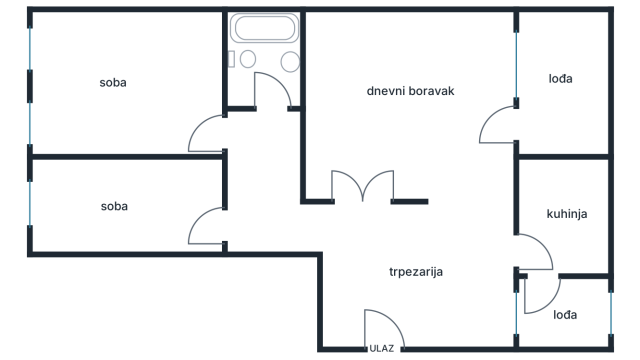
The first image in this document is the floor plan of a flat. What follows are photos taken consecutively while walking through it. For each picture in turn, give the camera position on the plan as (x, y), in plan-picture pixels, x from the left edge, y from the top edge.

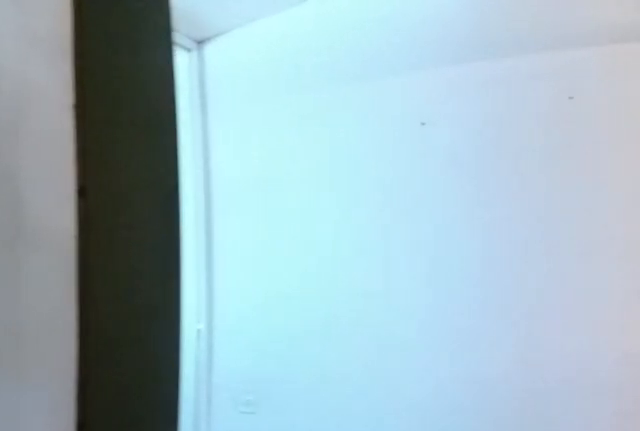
(252, 125)
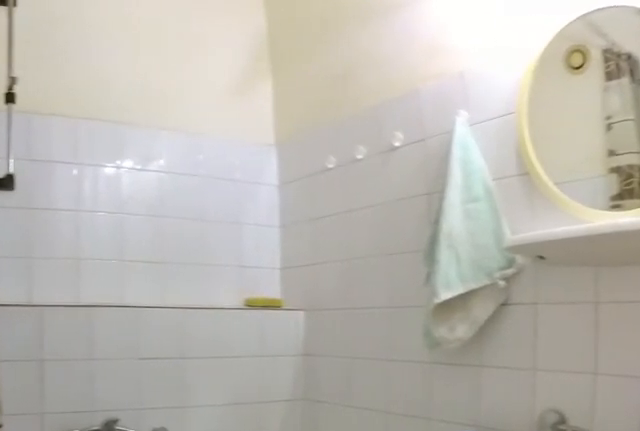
(262, 90)
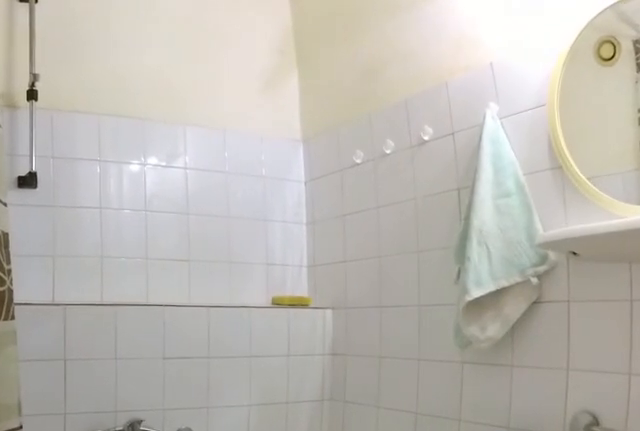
(263, 90)
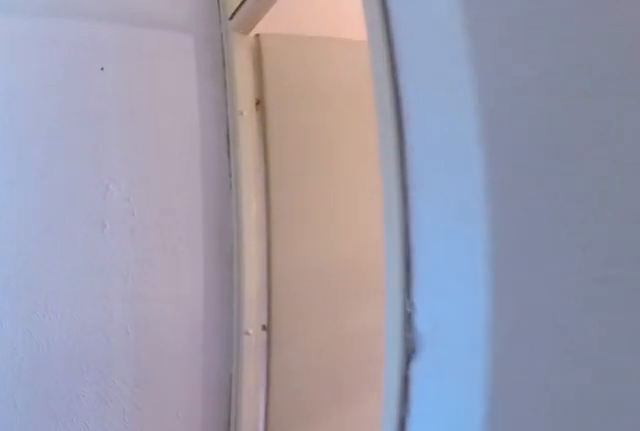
(262, 150)
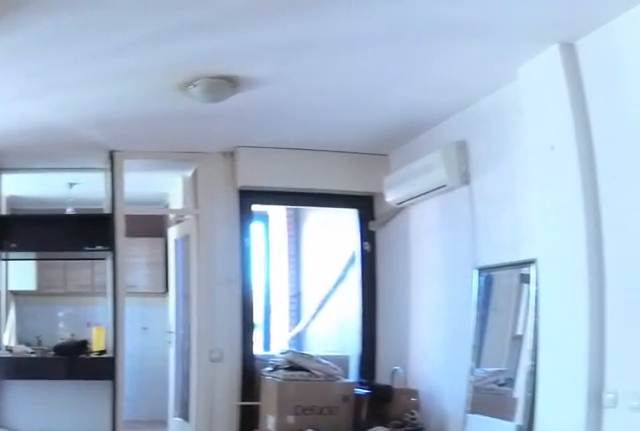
(281, 226)
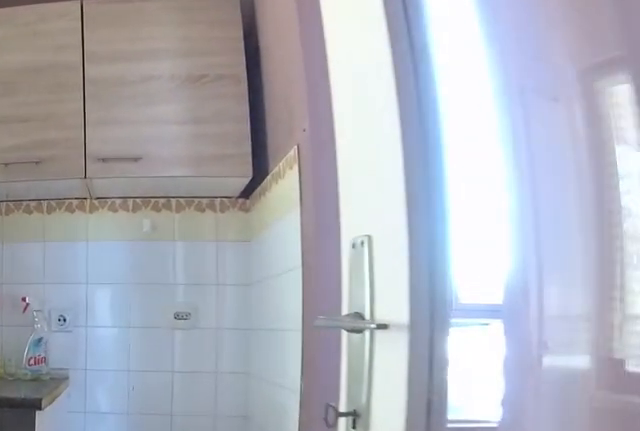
(491, 243)
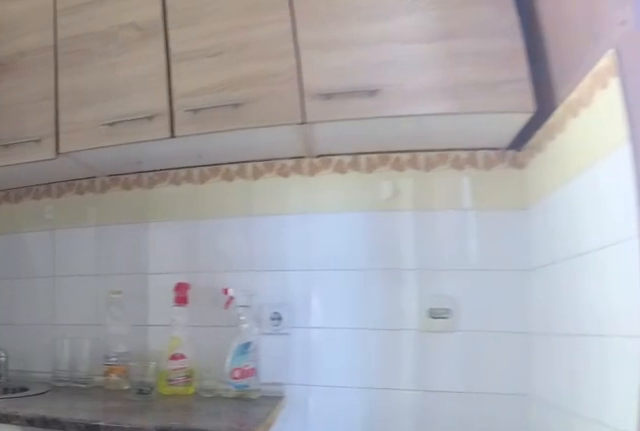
(514, 251)
